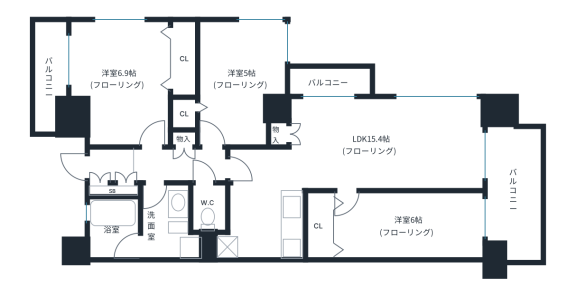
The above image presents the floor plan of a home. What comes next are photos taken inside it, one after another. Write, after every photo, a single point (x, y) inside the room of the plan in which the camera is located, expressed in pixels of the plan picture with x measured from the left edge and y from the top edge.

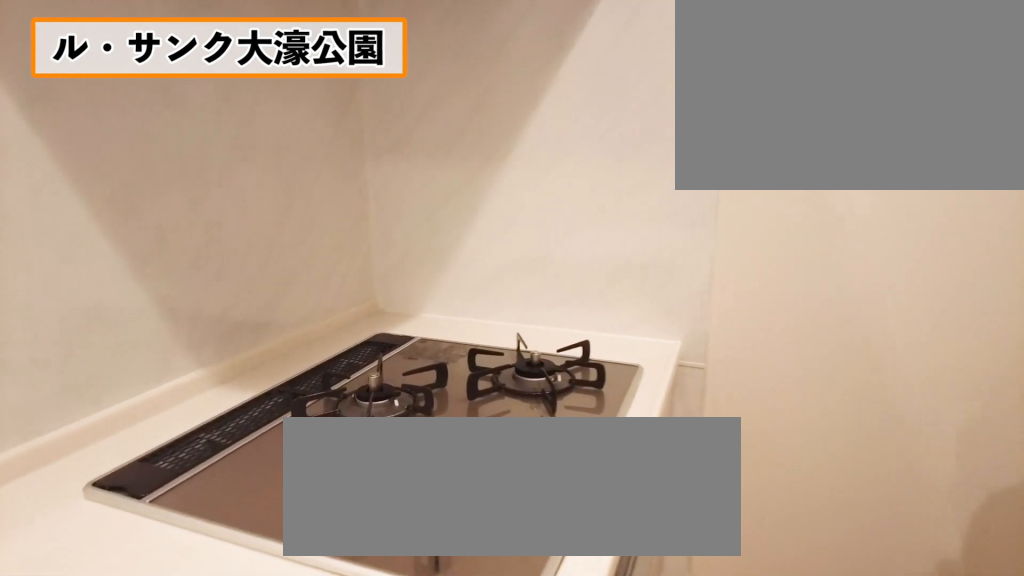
(262, 230)
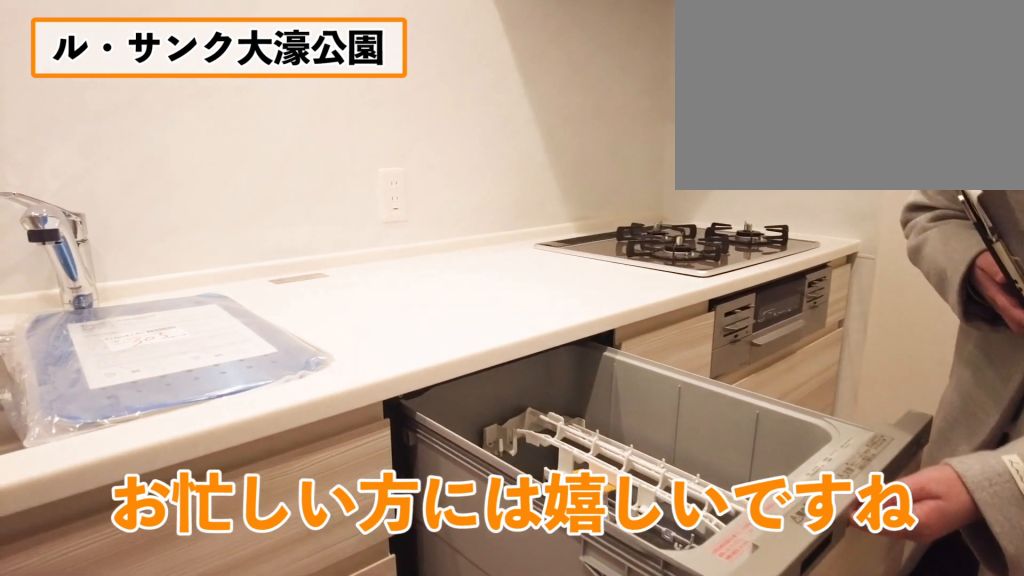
(262, 230)
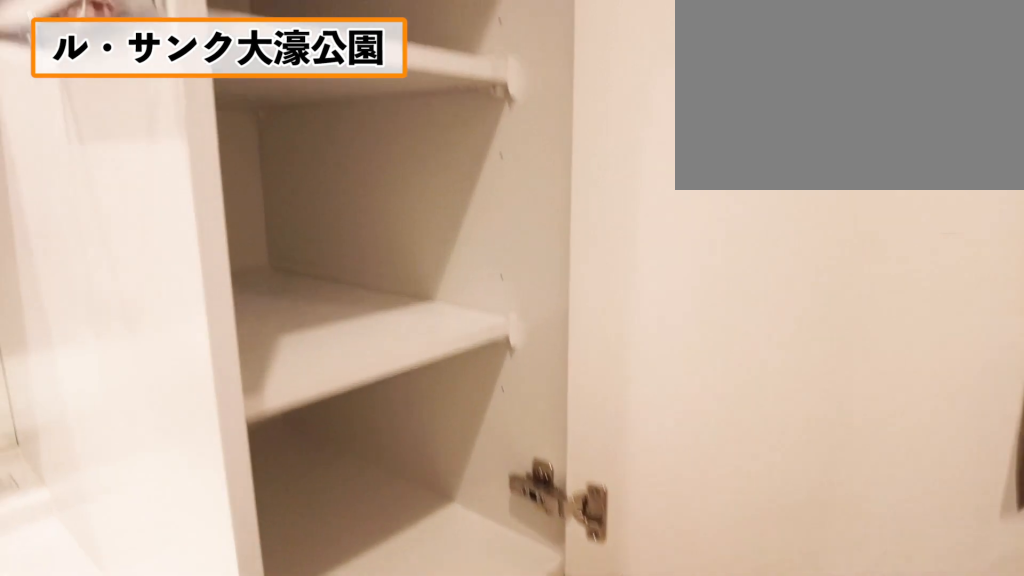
(160, 212)
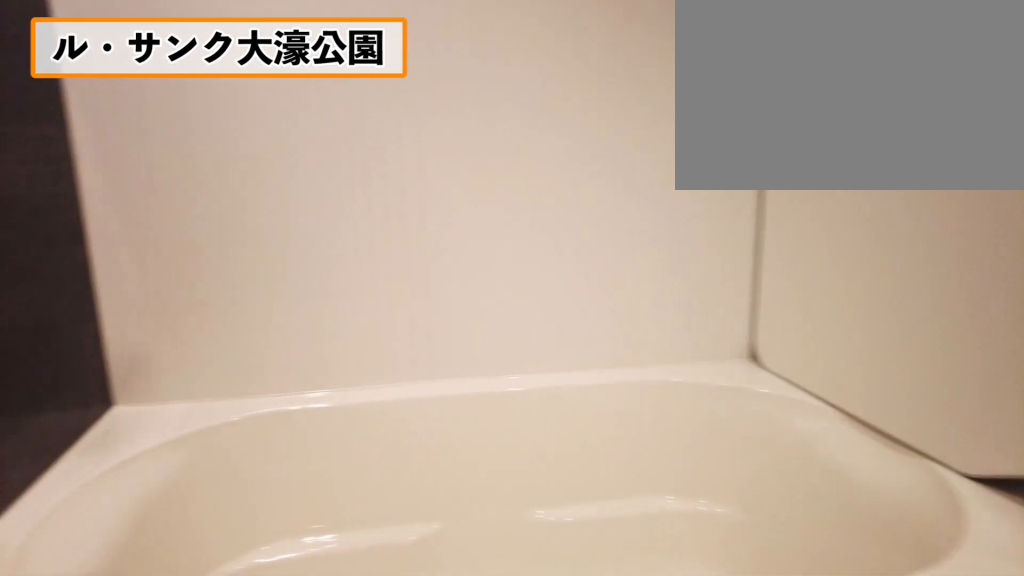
(122, 232)
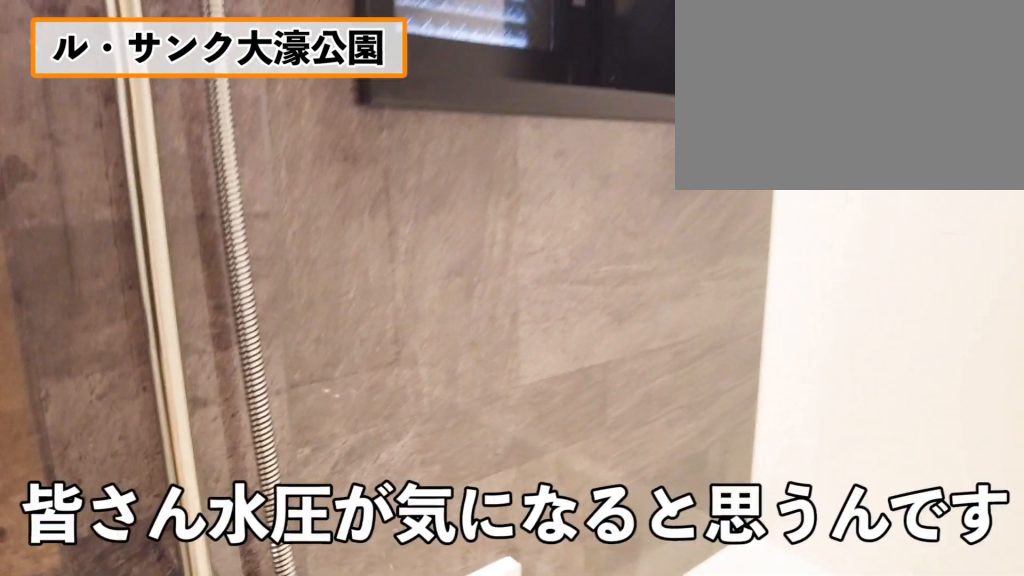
(122, 232)
